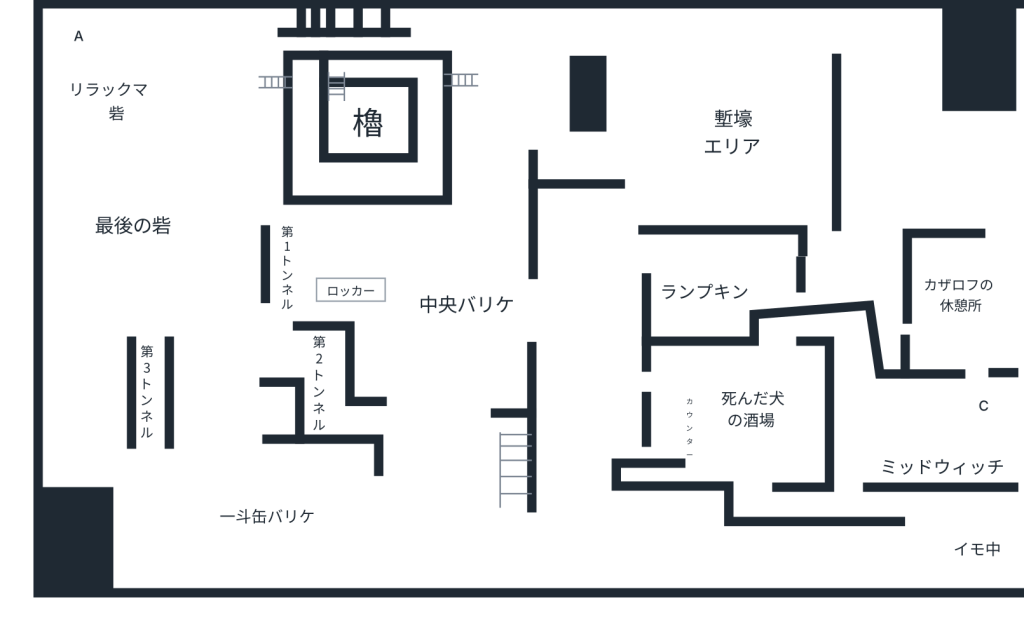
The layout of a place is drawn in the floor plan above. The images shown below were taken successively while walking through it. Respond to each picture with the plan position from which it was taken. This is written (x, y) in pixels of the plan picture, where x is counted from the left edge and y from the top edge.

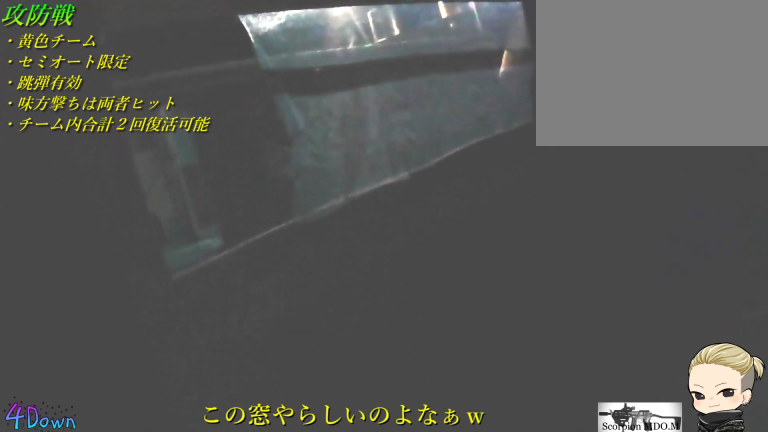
(289, 249)
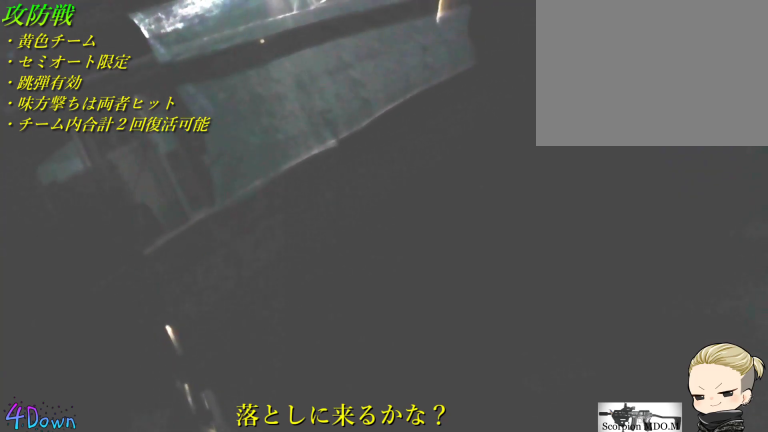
(289, 249)
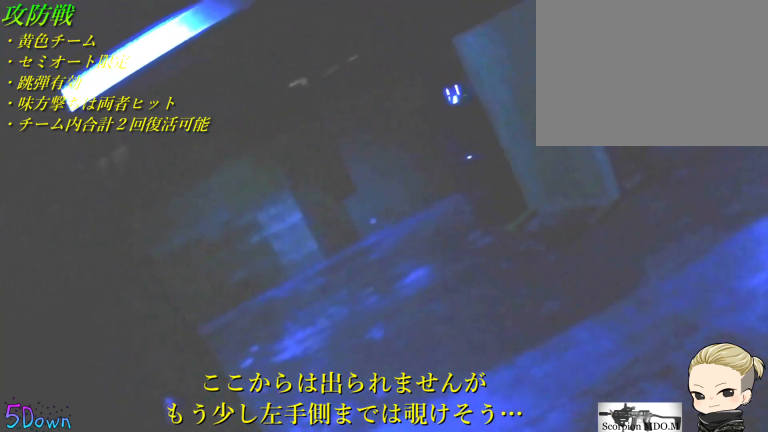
(363, 417)
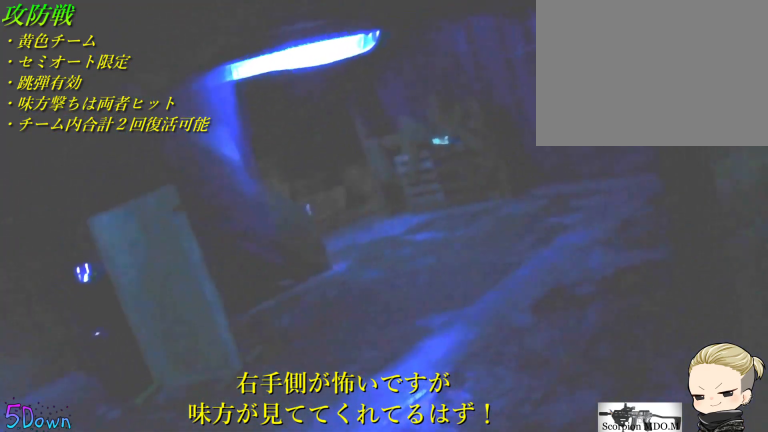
(363, 417)
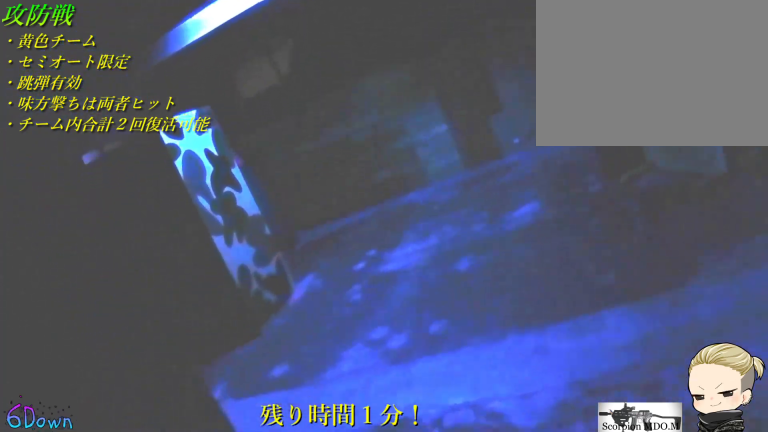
(363, 417)
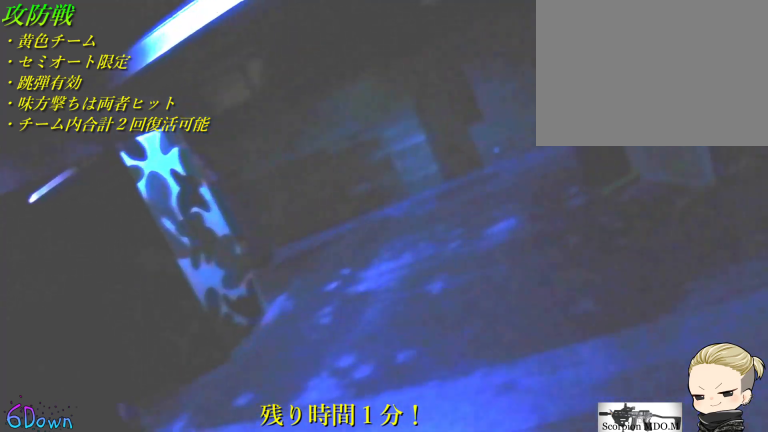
(363, 417)
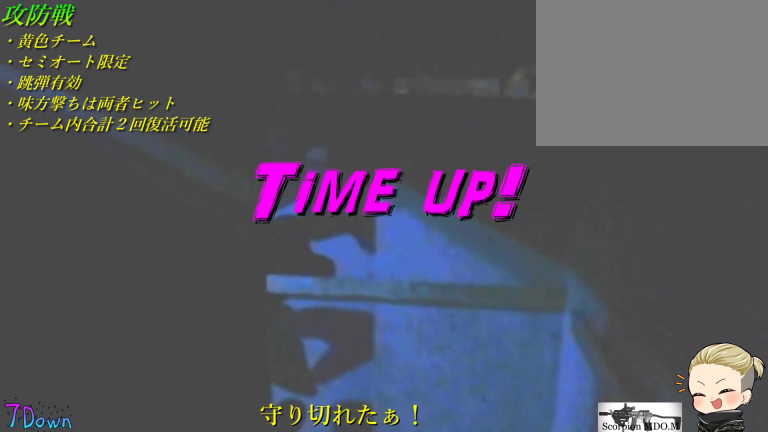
(363, 417)
